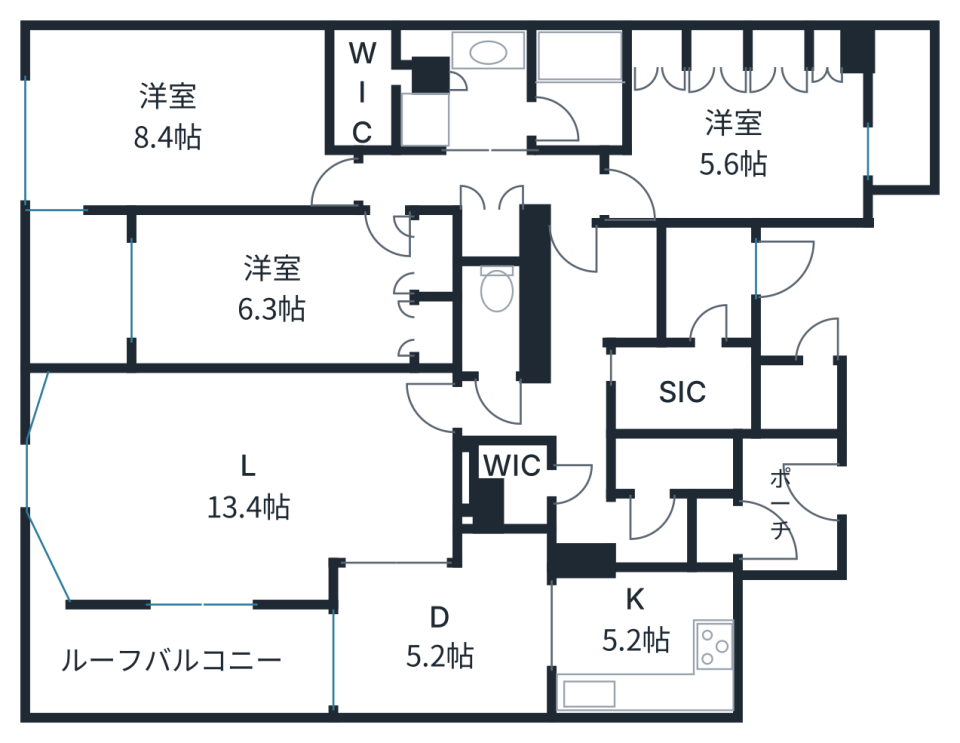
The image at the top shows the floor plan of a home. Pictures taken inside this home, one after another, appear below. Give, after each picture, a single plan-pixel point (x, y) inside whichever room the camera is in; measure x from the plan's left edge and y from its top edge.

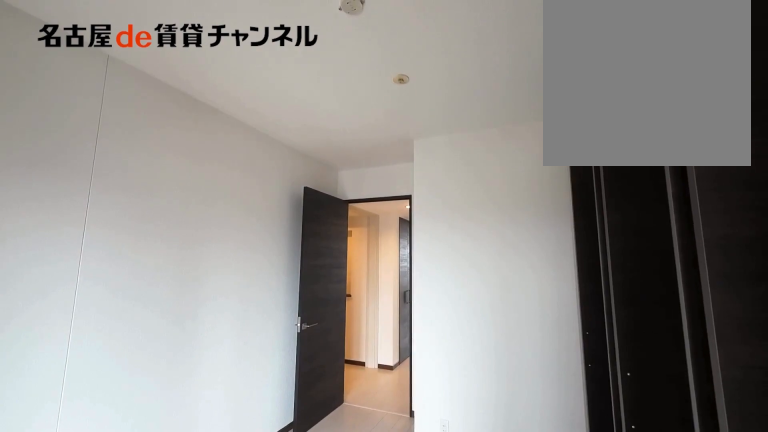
(741, 144)
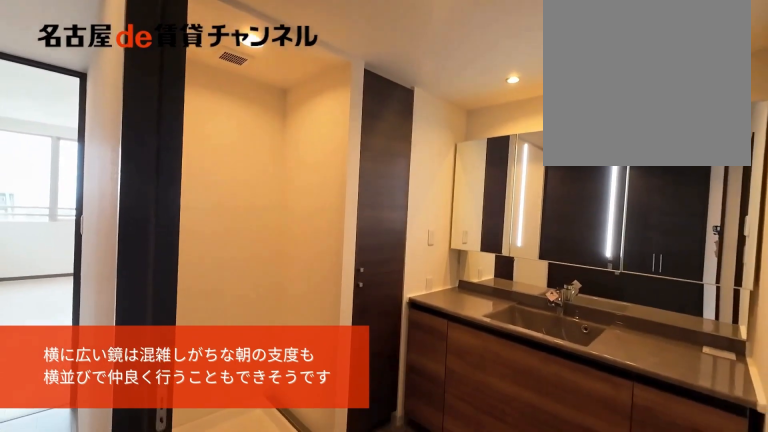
(473, 96)
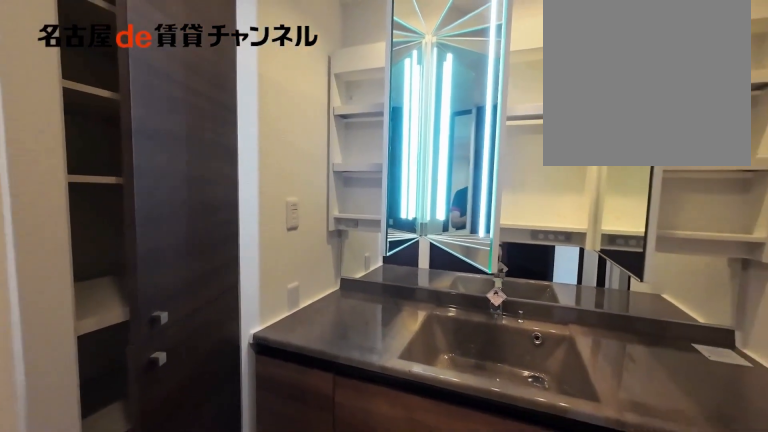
(473, 96)
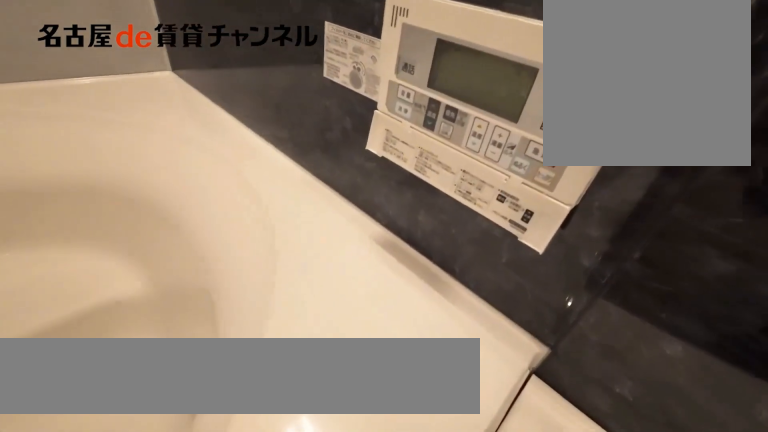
(579, 89)
